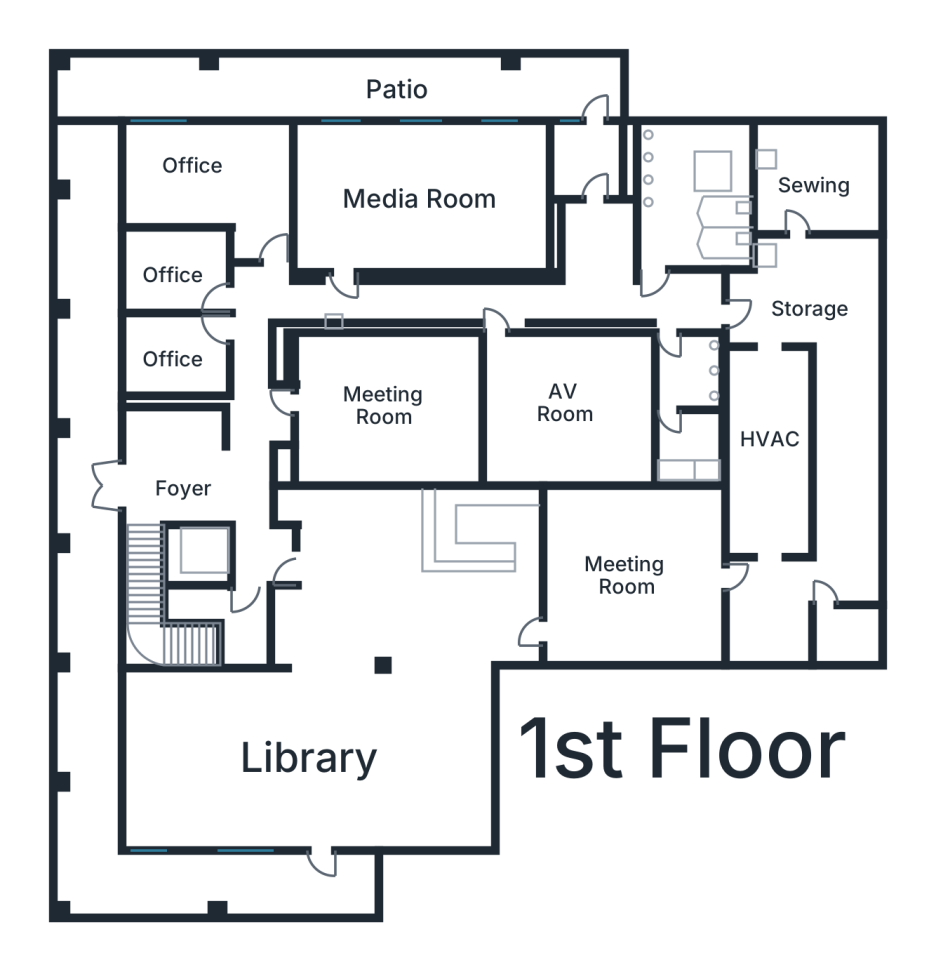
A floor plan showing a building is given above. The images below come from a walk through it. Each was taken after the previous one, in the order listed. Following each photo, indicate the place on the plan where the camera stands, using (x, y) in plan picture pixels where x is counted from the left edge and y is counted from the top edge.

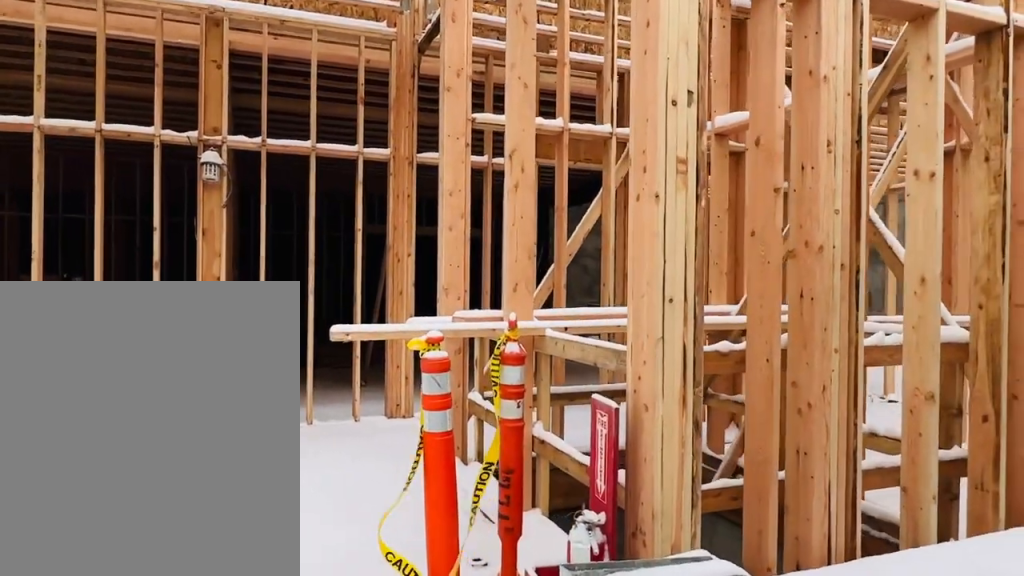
(135, 466)
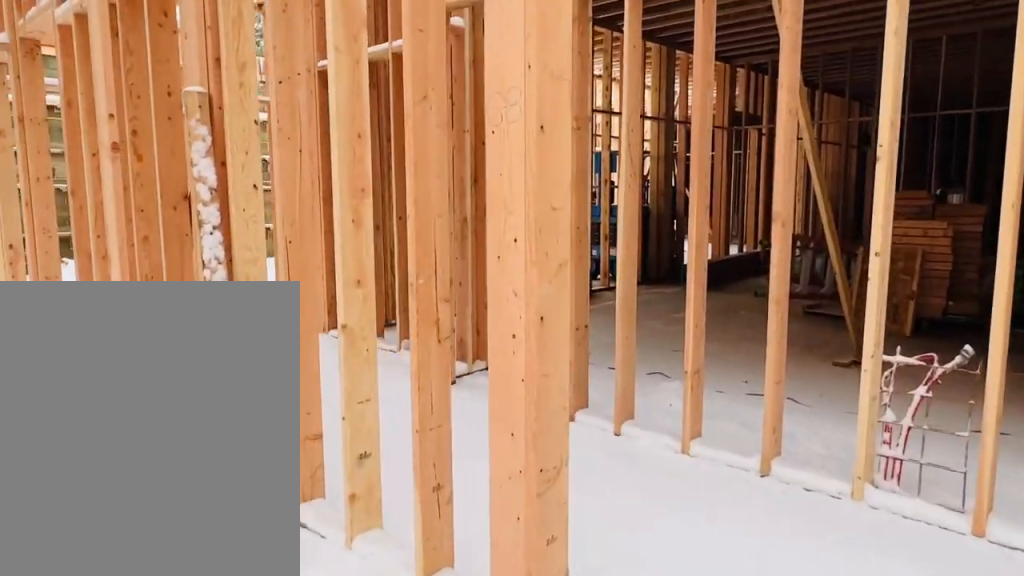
(205, 464)
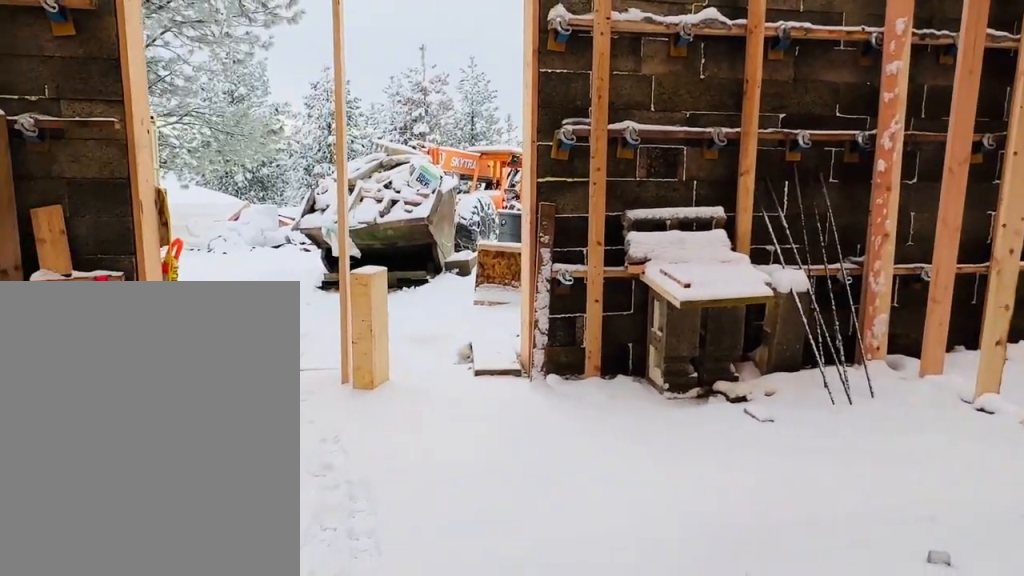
(220, 466)
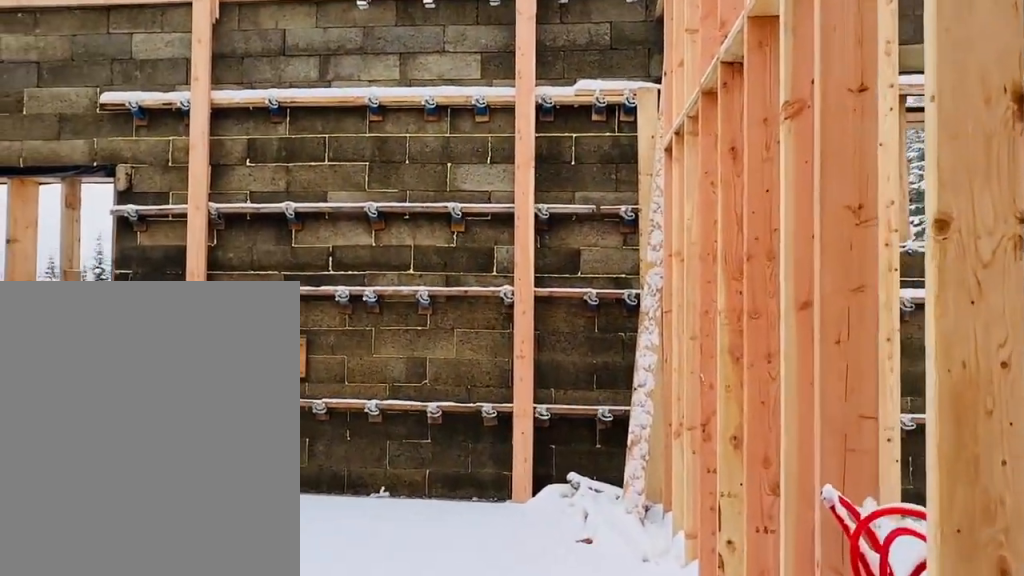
(264, 247)
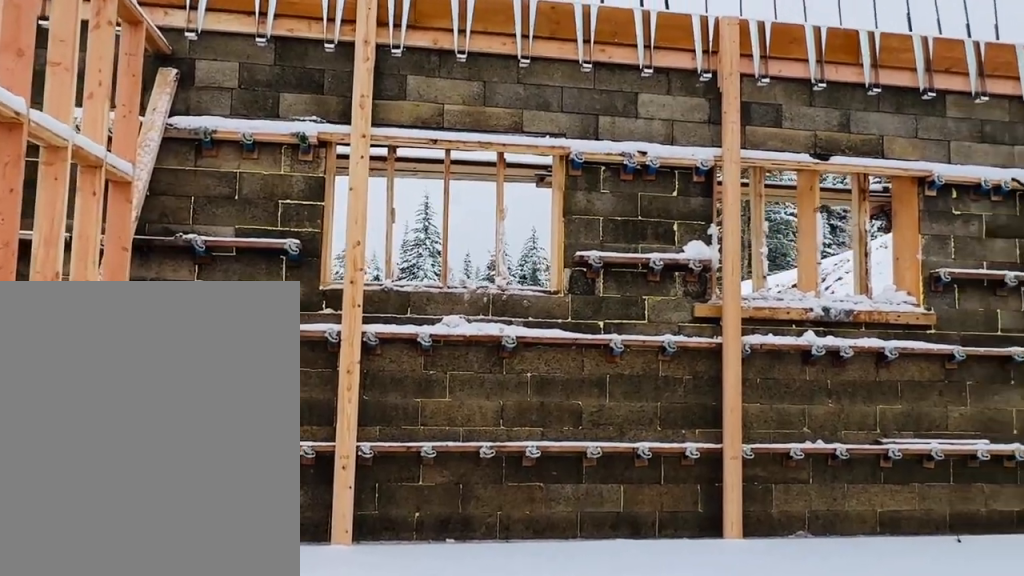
(341, 264)
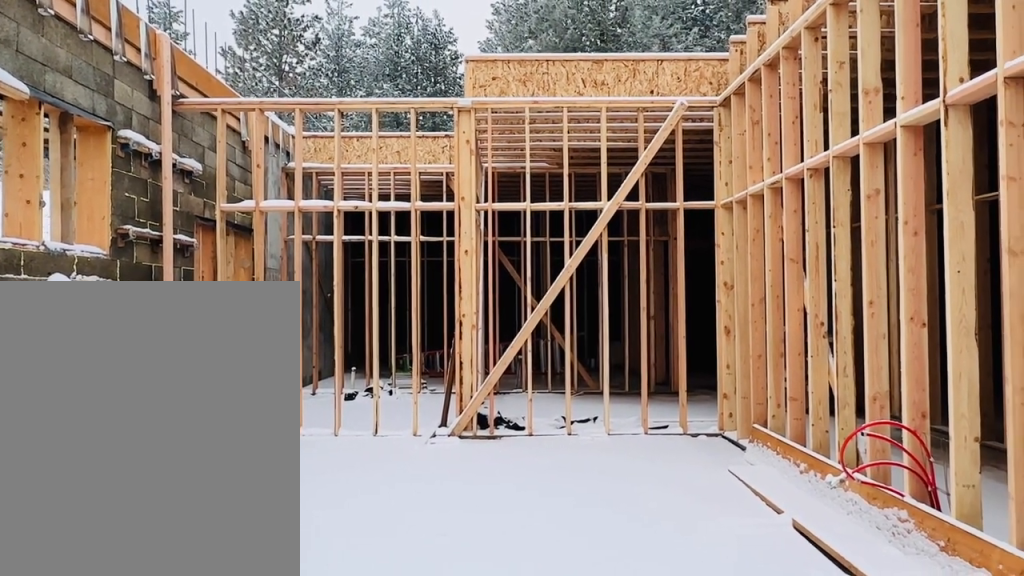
(365, 193)
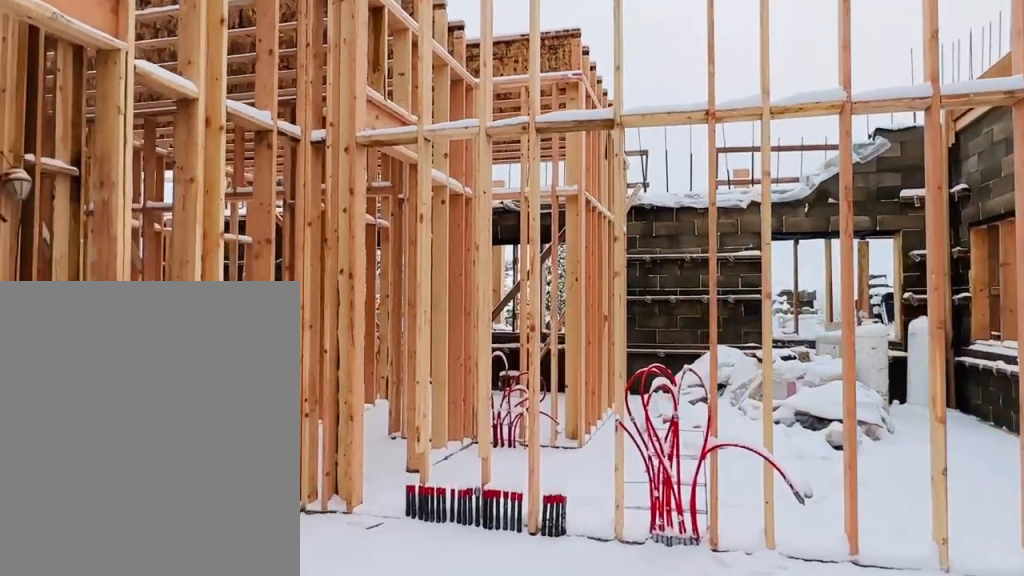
(430, 198)
